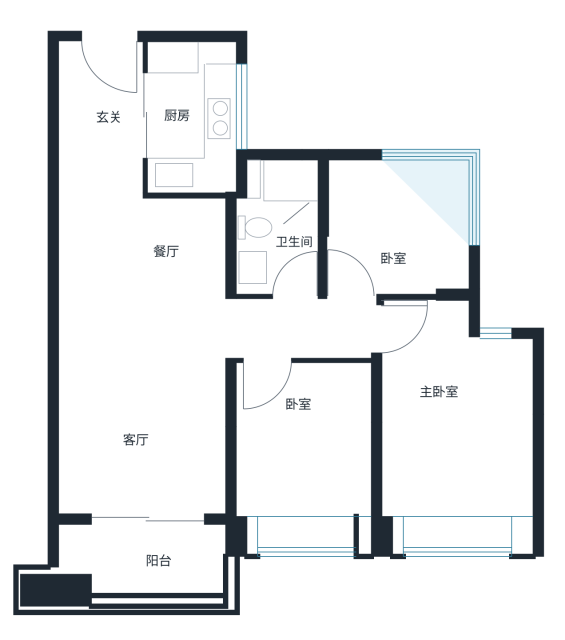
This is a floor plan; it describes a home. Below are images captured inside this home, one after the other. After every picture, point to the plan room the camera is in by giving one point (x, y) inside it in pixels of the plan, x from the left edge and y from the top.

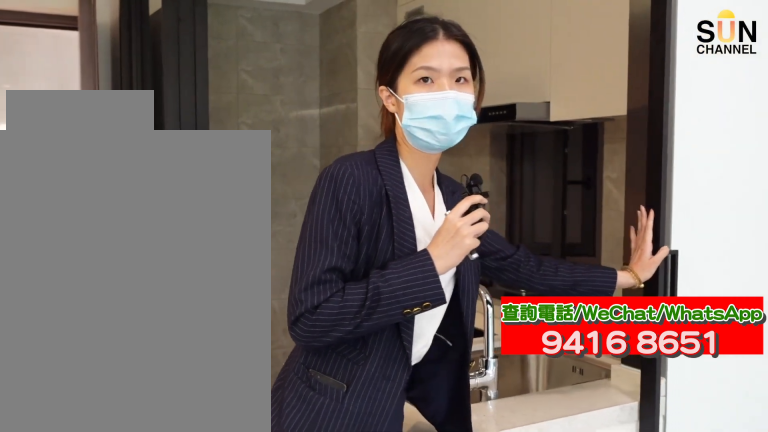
(191, 115)
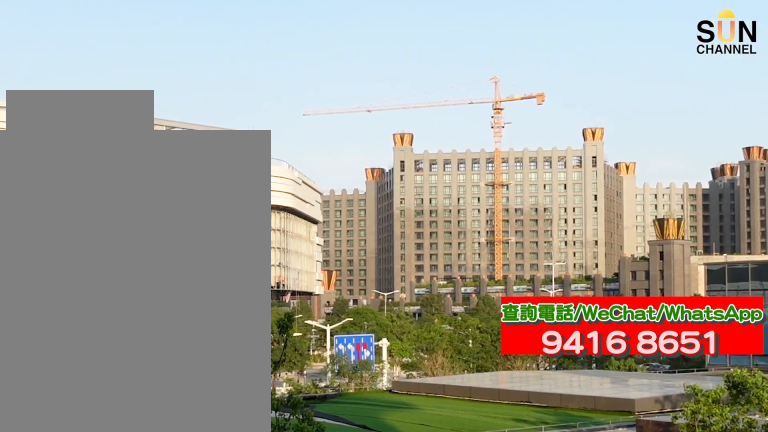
(143, 562)
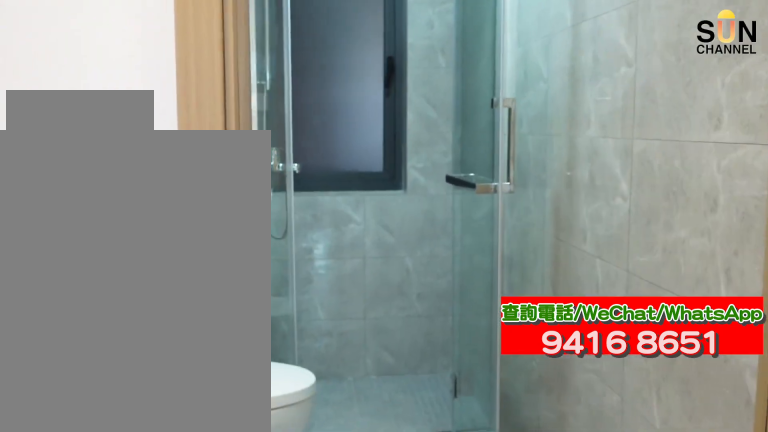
(277, 224)
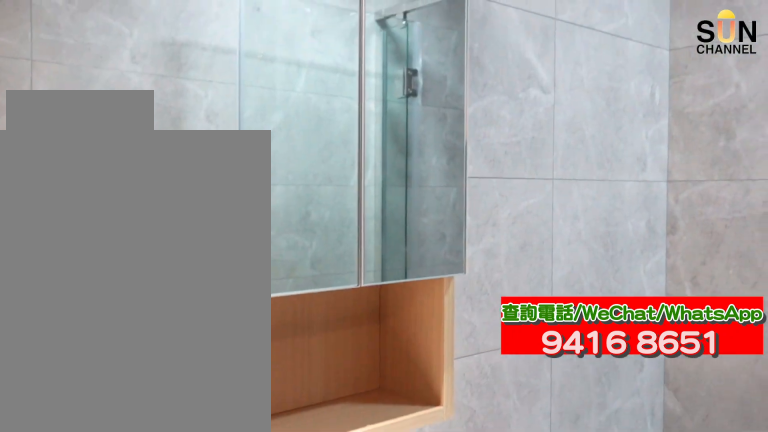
(277, 224)
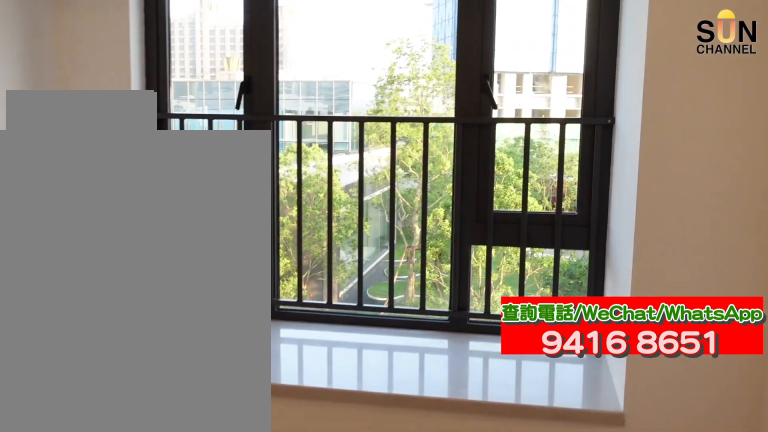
(459, 446)
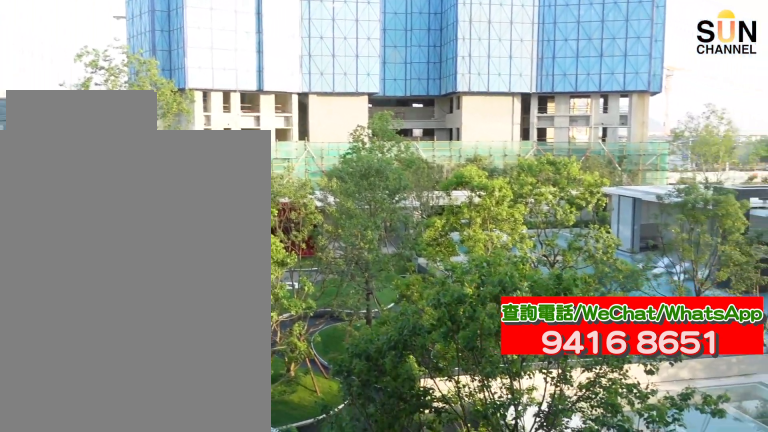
(459, 446)
